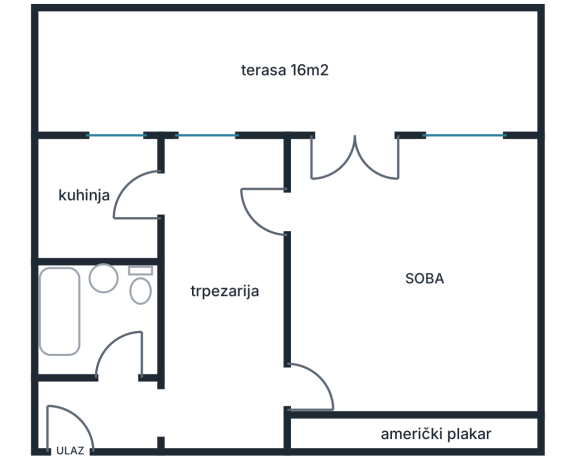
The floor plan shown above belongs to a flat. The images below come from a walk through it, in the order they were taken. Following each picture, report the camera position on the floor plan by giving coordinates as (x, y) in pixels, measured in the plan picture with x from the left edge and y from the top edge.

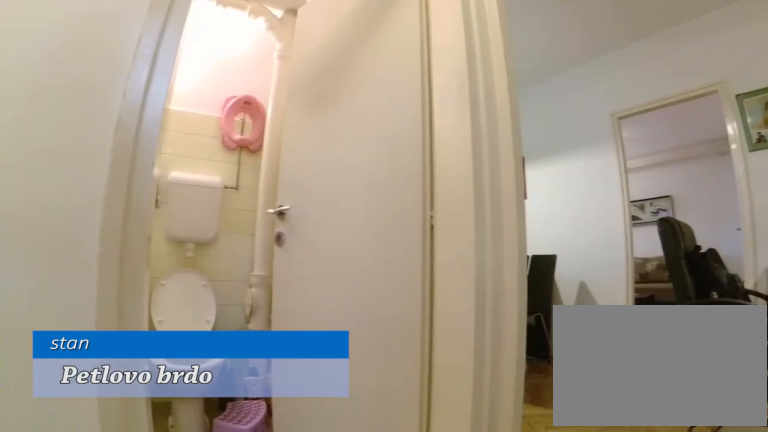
(101, 409)
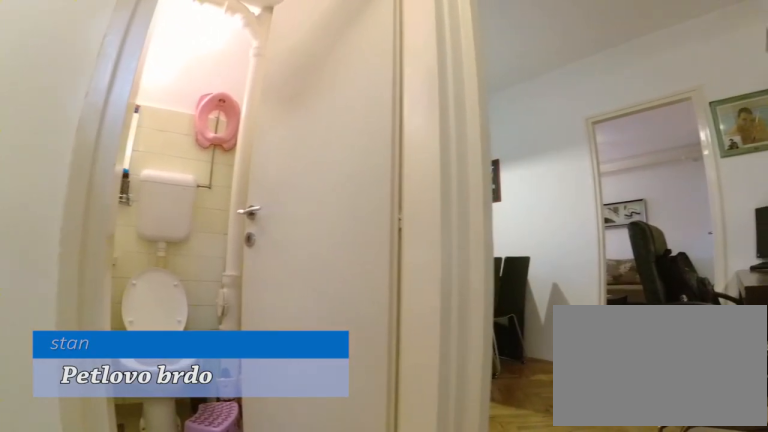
(104, 409)
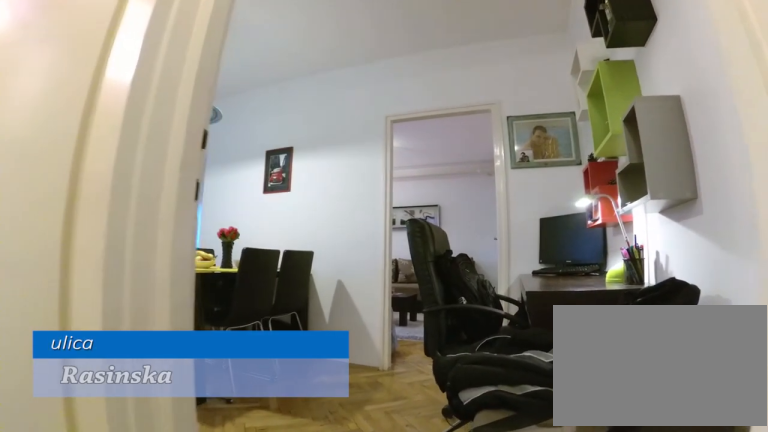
(129, 418)
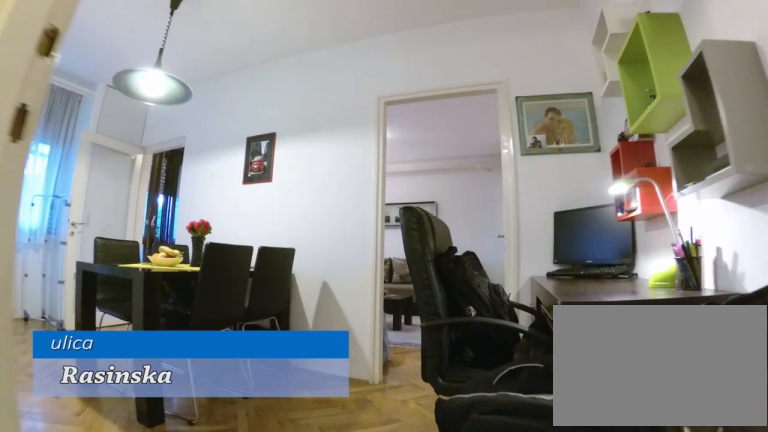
(151, 419)
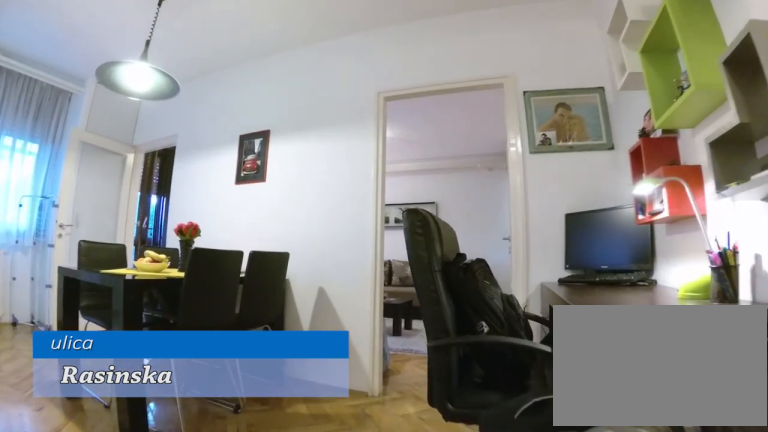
(158, 419)
